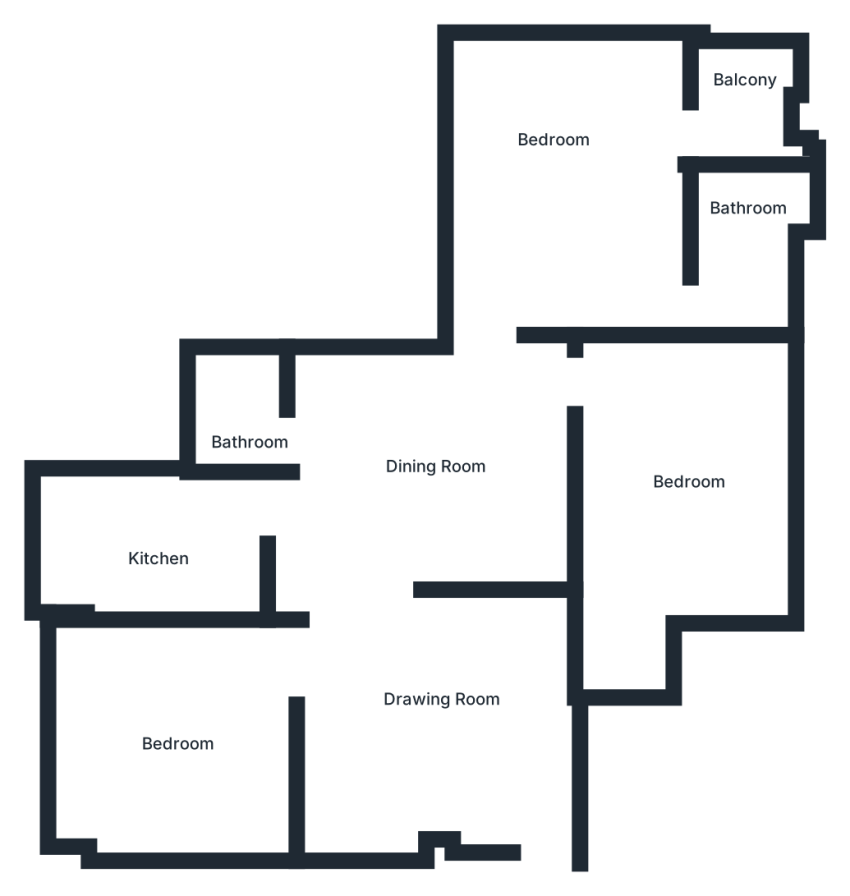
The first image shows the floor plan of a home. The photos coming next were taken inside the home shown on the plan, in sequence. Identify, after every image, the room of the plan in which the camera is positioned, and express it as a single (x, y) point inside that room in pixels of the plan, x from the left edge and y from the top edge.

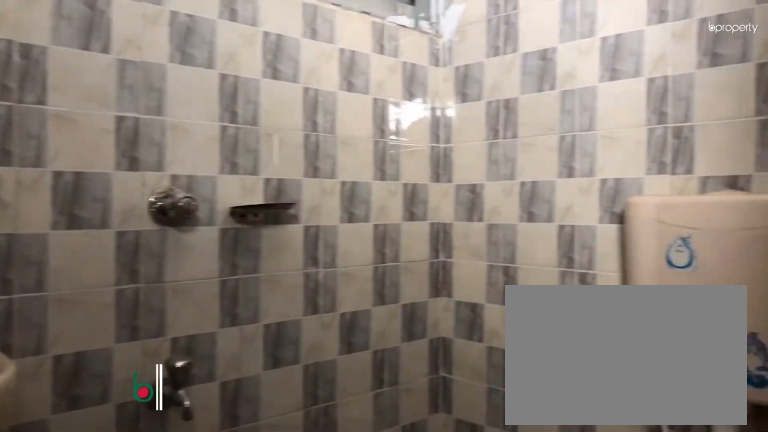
(238, 405)
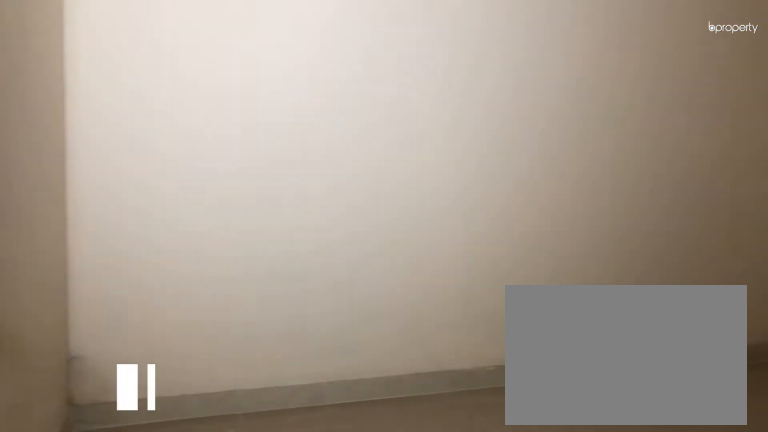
(681, 477)
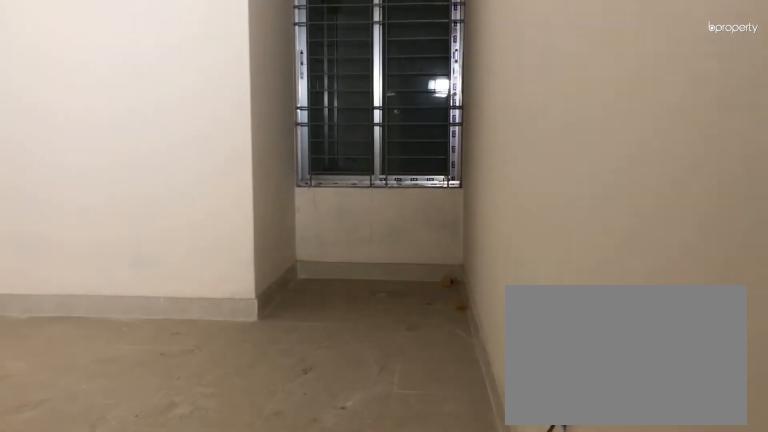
(681, 477)
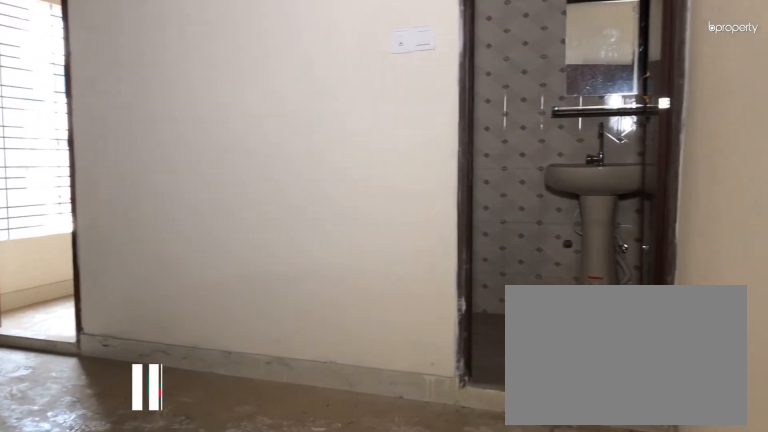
(655, 138)
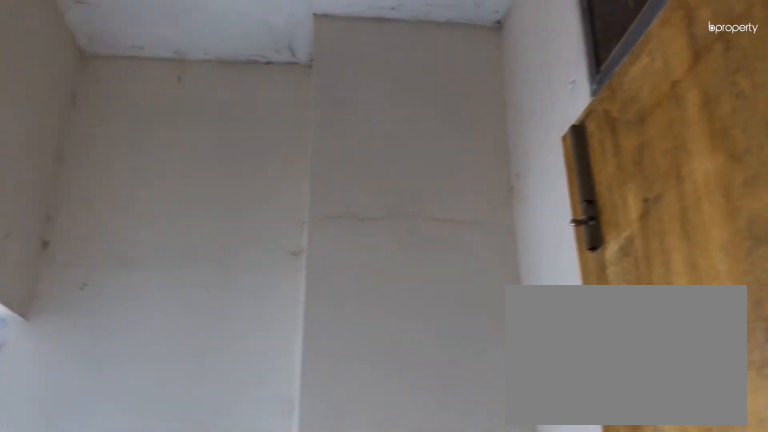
(729, 114)
